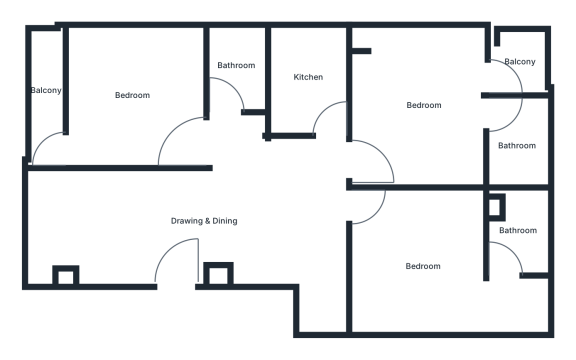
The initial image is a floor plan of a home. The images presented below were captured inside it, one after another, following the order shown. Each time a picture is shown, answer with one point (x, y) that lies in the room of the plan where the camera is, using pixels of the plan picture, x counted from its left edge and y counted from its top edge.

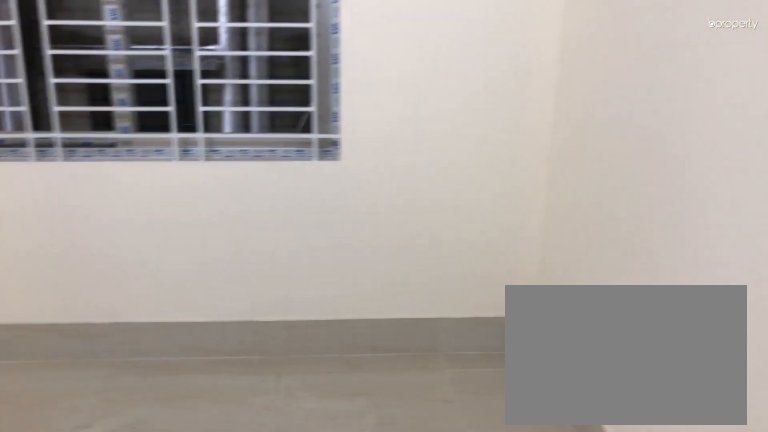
(134, 95)
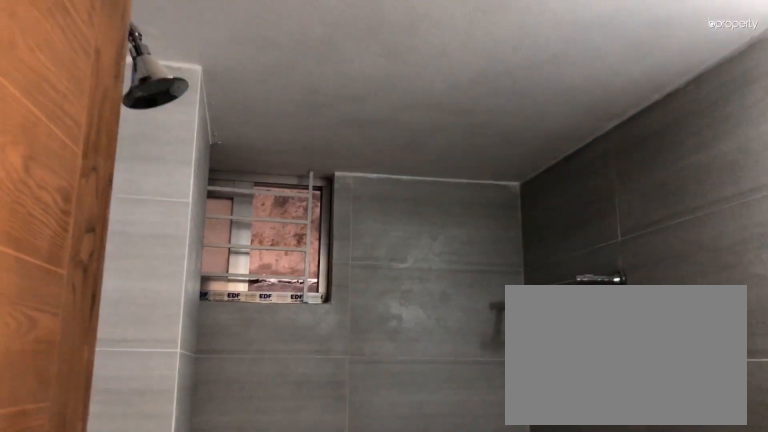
(235, 71)
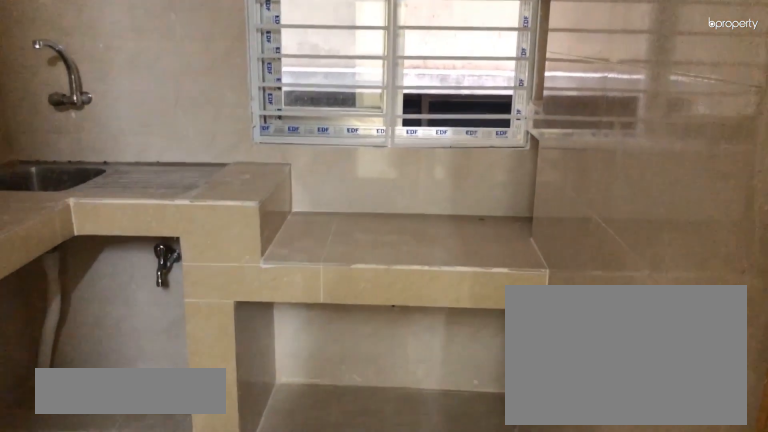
(306, 79)
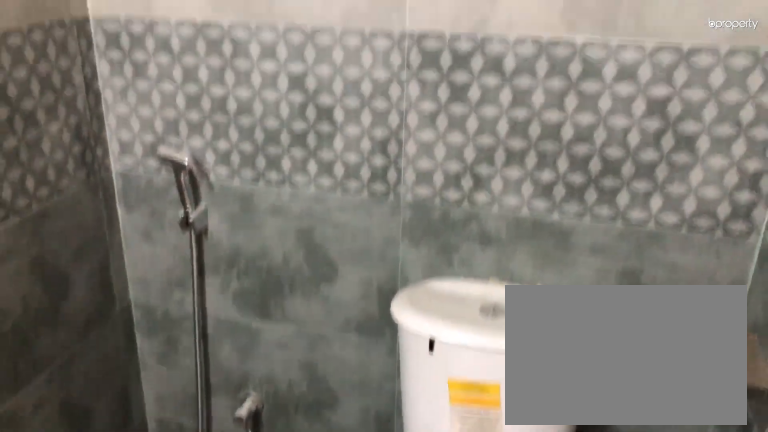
(514, 141)
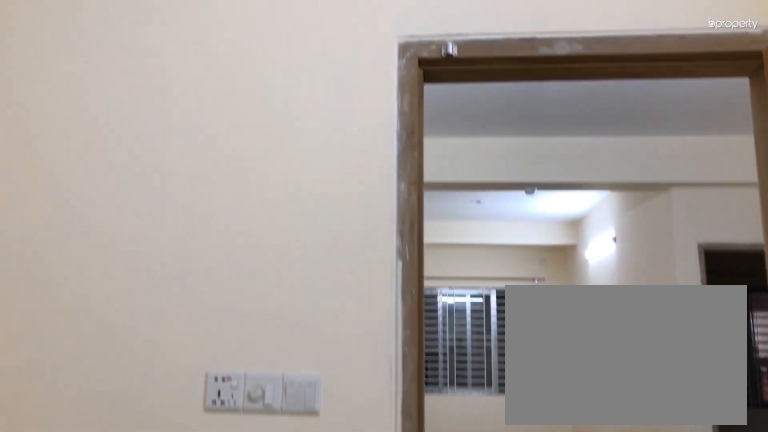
(423, 264)
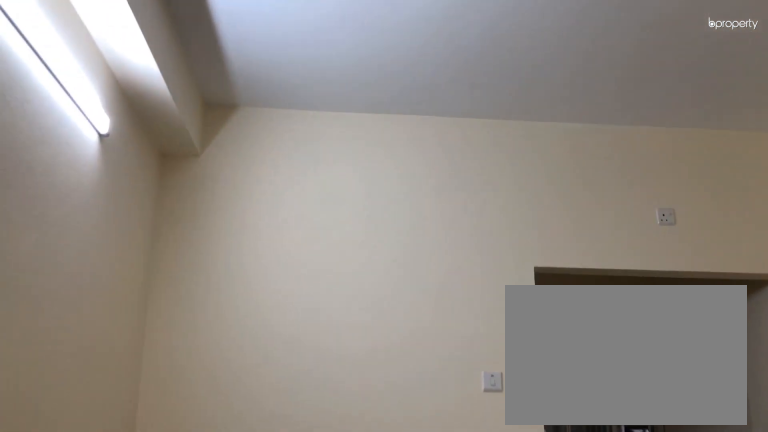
(423, 264)
